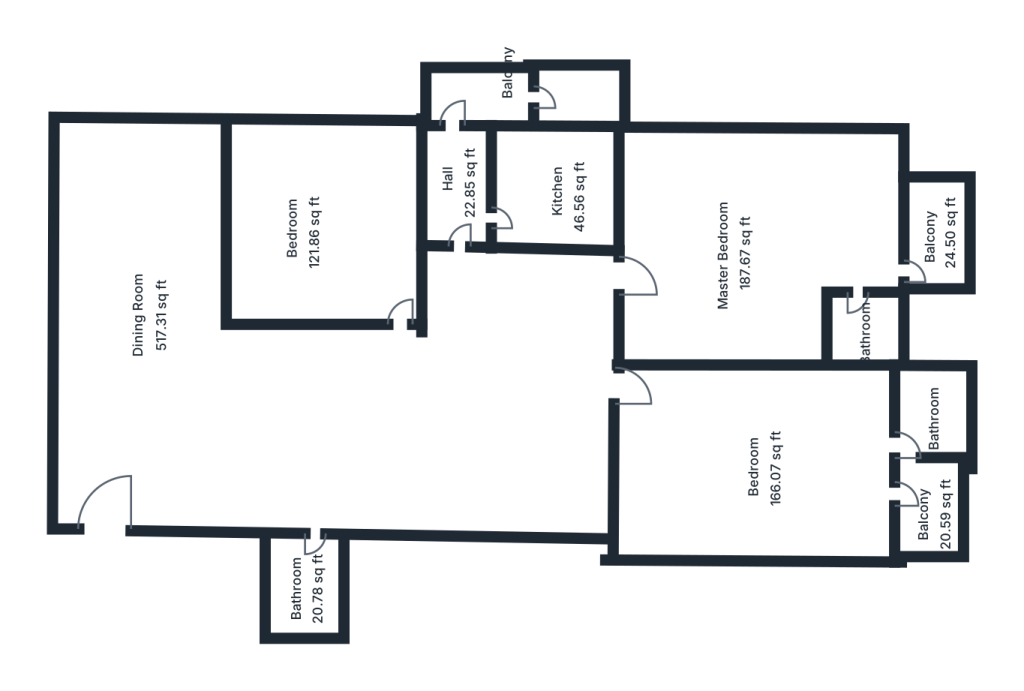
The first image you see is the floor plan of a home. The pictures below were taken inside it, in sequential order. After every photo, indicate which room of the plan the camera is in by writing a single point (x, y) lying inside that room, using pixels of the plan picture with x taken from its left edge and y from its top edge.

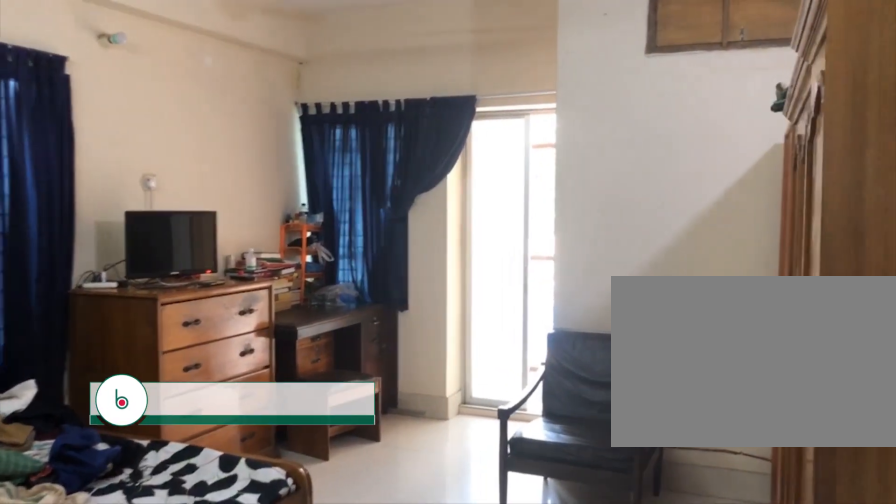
(695, 279)
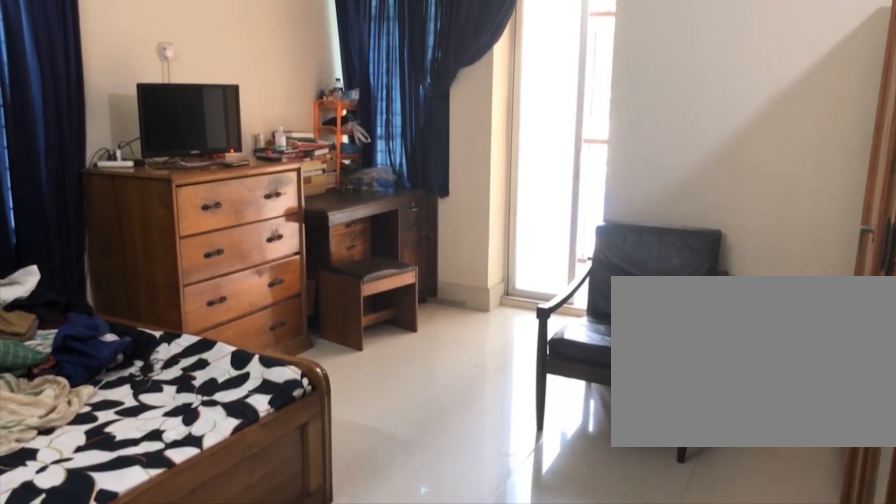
(750, 258)
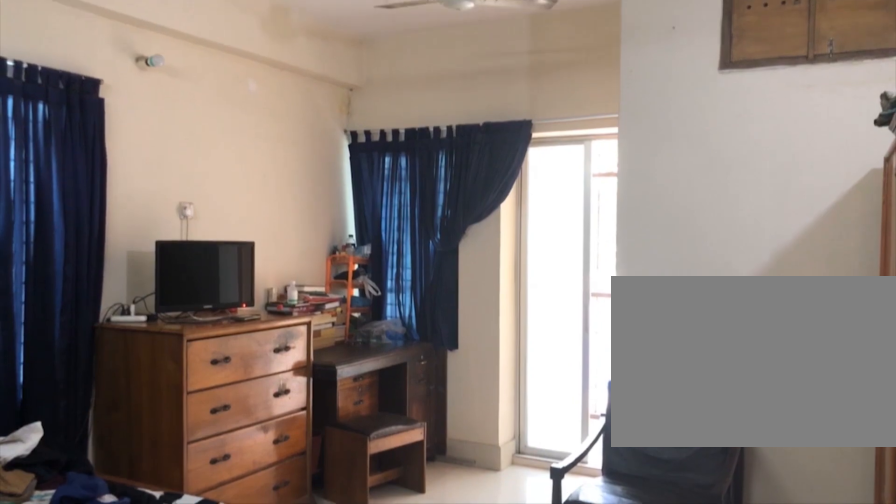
(750, 258)
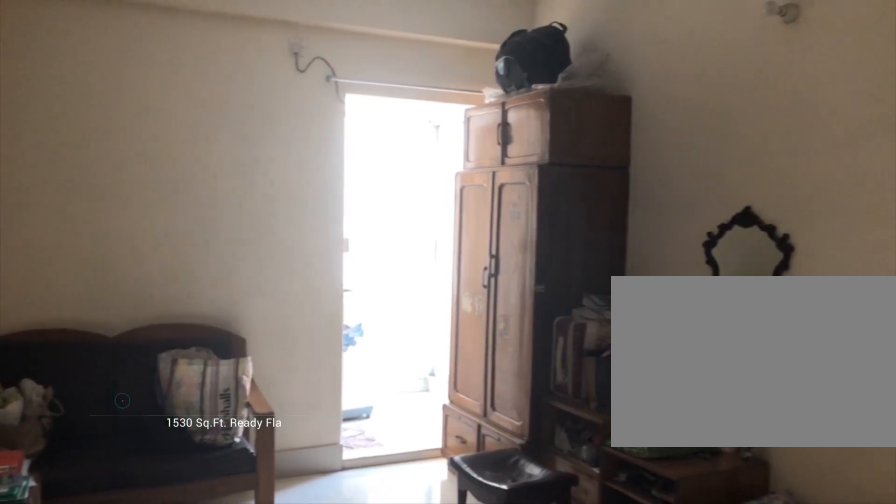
(764, 467)
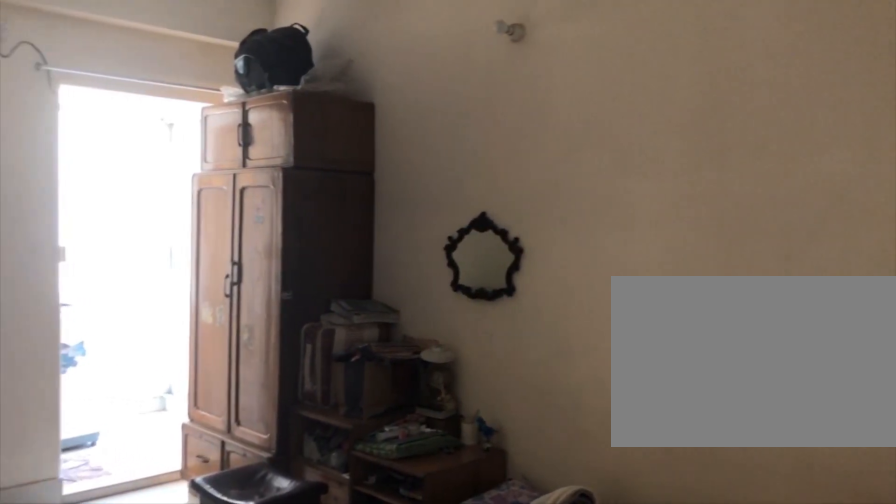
(764, 467)
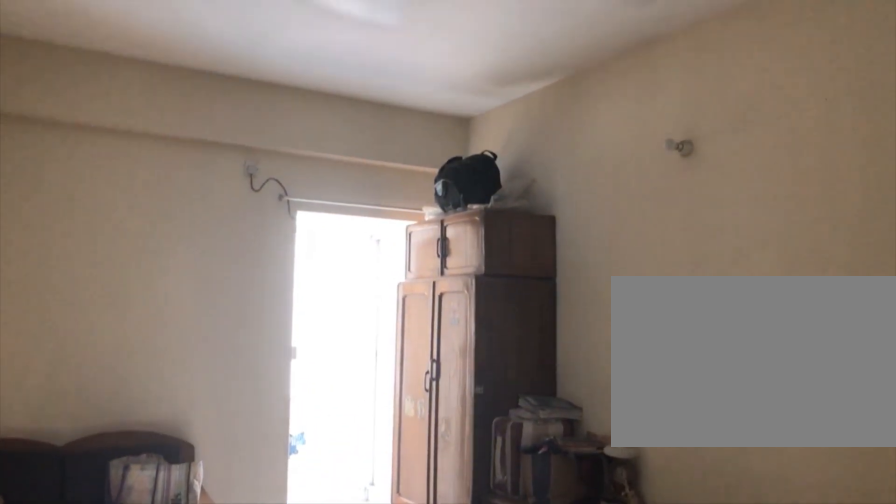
(763, 467)
